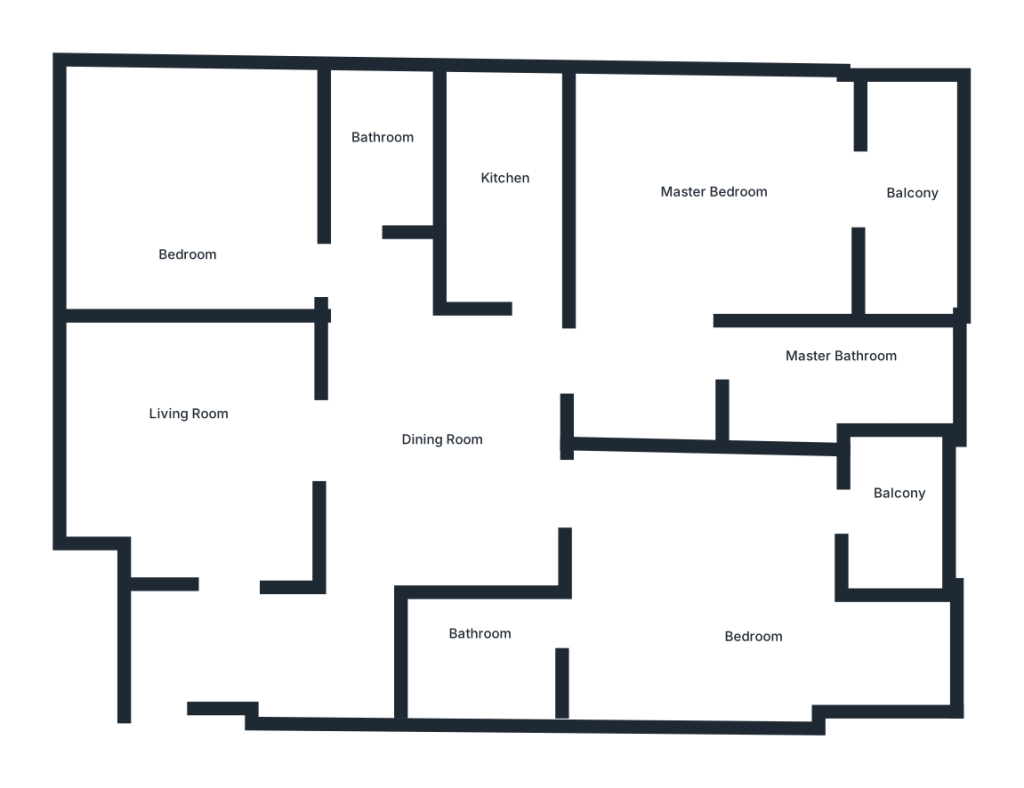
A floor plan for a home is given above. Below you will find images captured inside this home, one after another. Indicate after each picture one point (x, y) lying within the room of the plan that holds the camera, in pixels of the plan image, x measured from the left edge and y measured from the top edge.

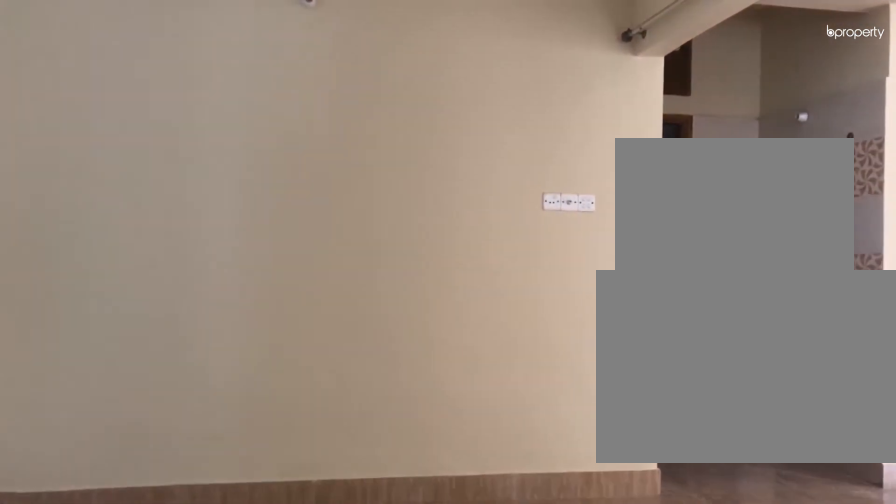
(228, 418)
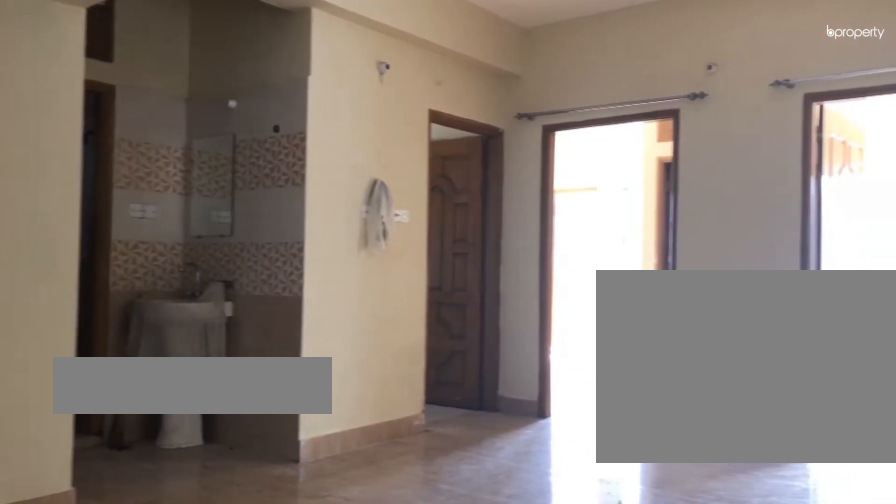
(228, 418)
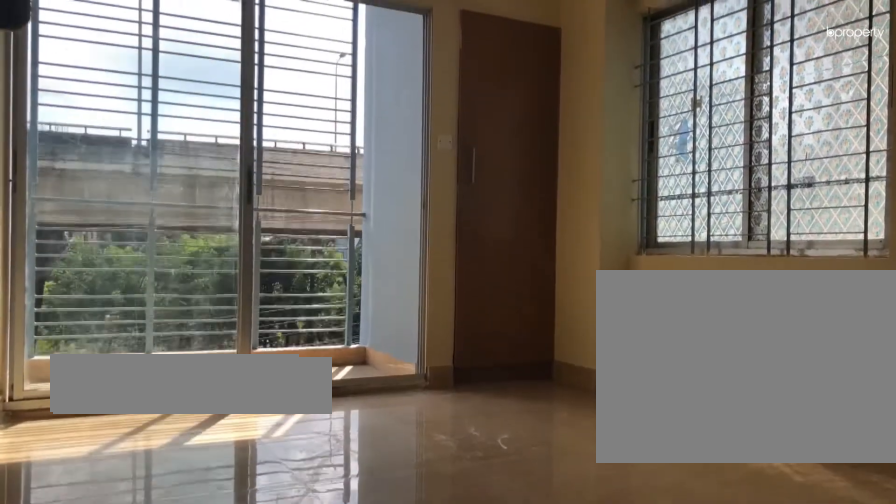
(740, 605)
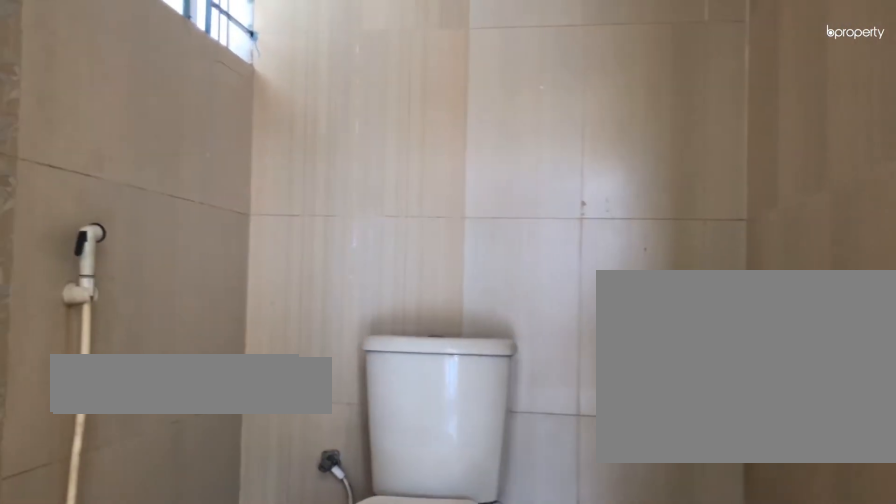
(462, 634)
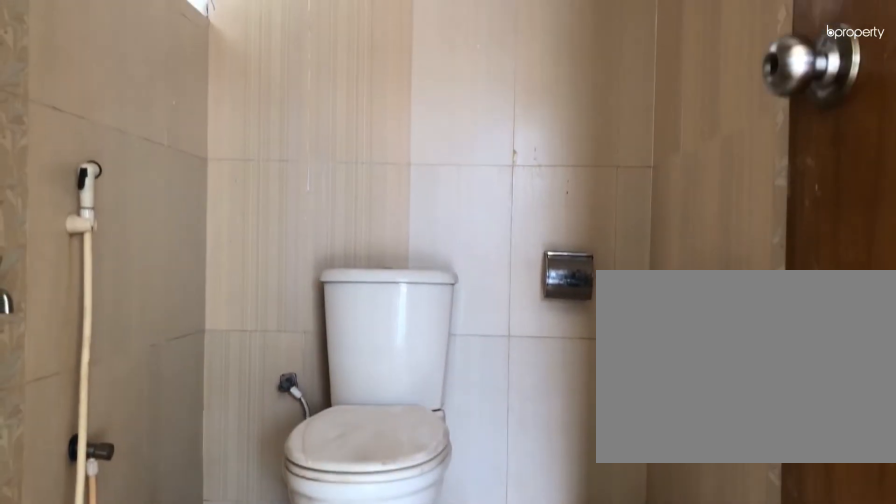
(461, 635)
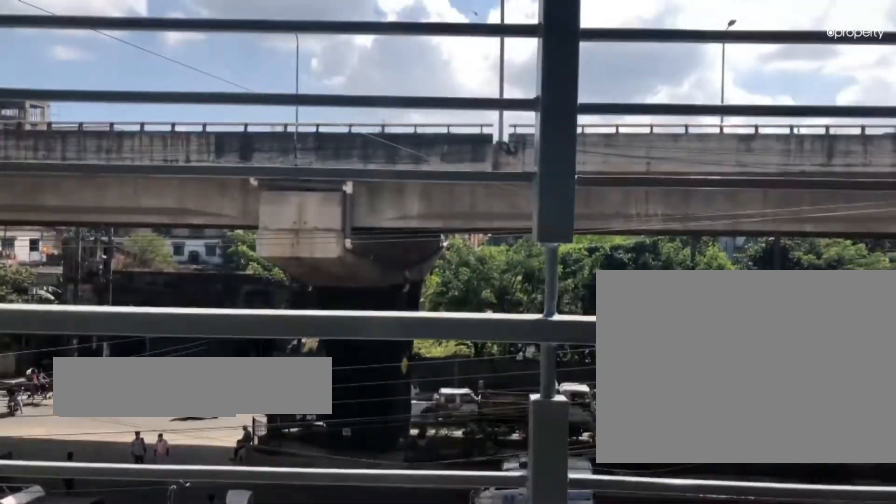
(915, 507)
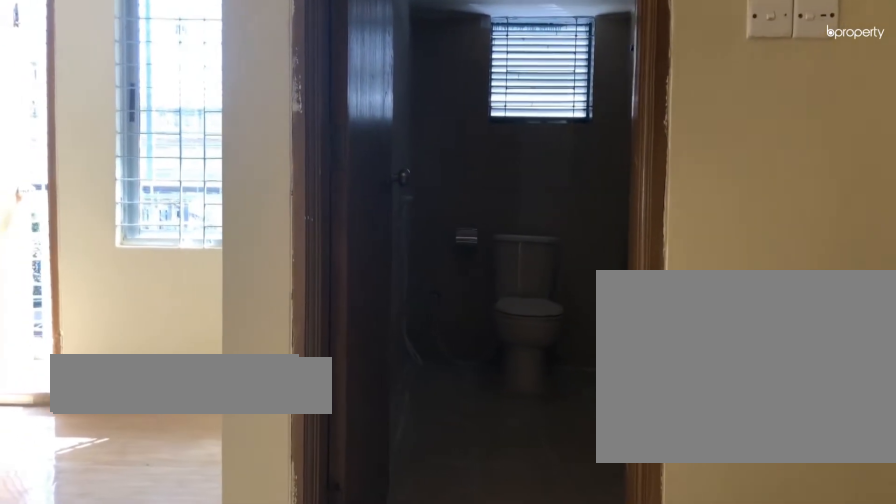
(635, 363)
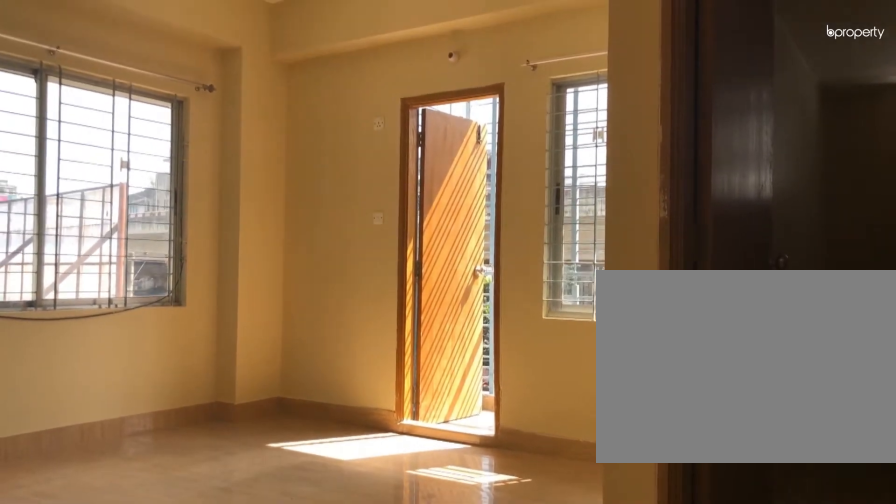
(686, 214)
